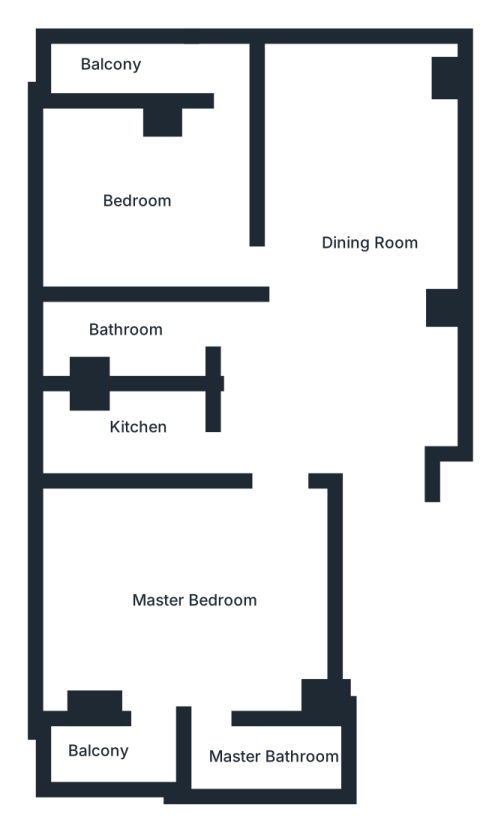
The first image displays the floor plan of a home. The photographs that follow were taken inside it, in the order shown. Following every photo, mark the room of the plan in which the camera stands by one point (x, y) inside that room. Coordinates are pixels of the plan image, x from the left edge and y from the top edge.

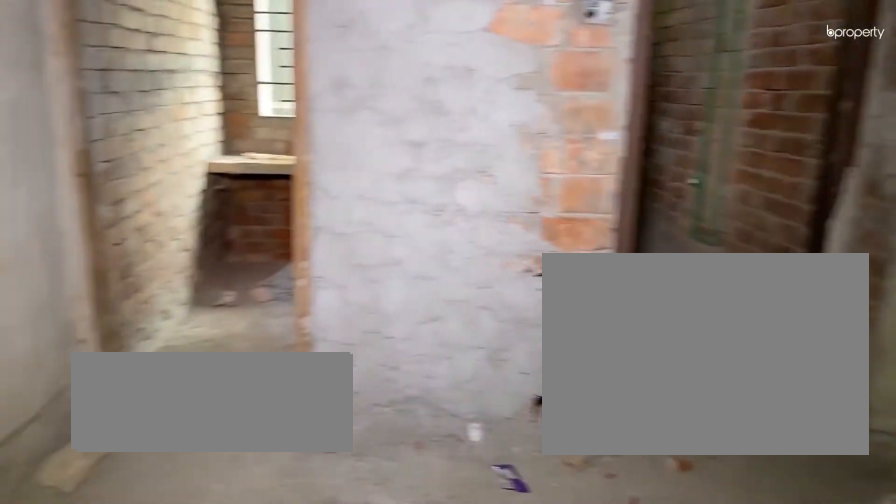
(364, 304)
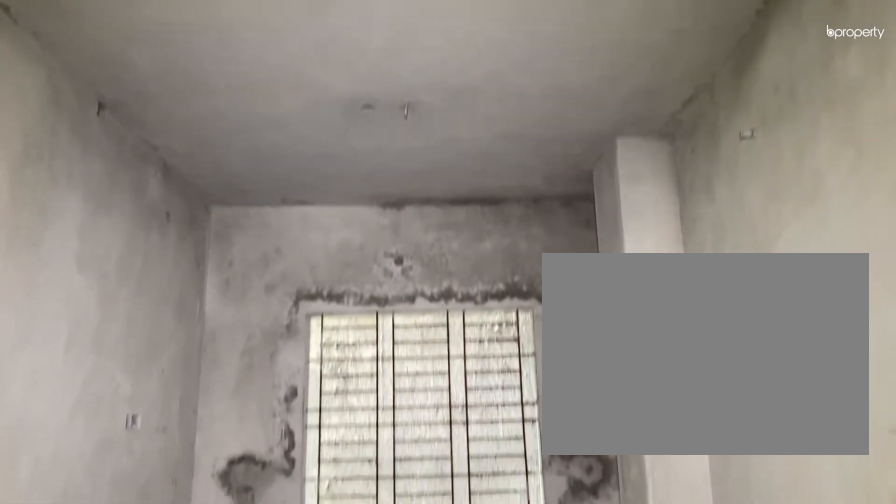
(364, 304)
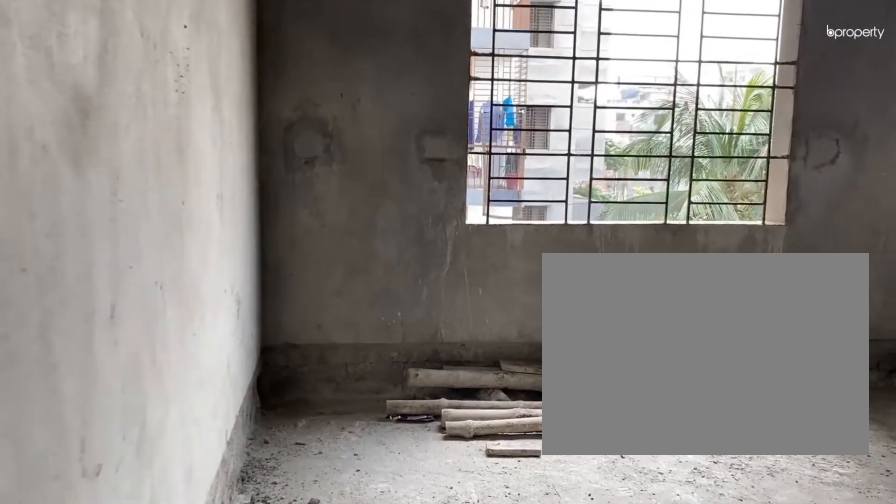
(158, 201)
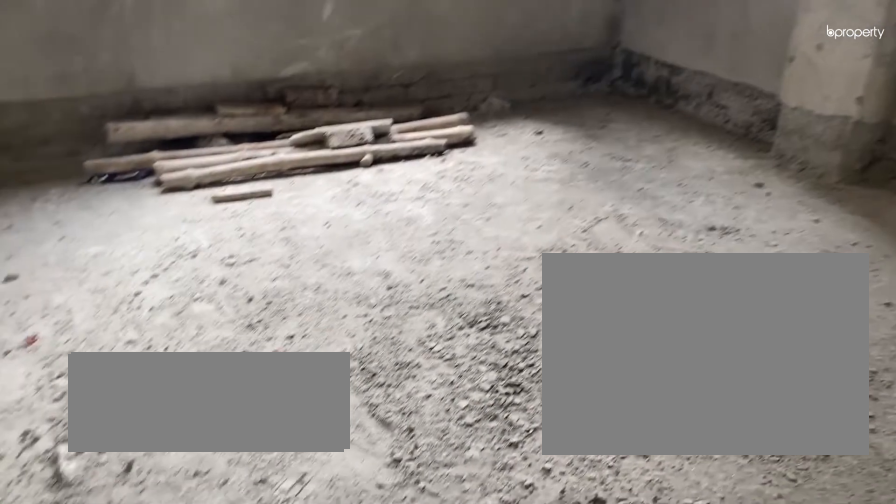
(158, 201)
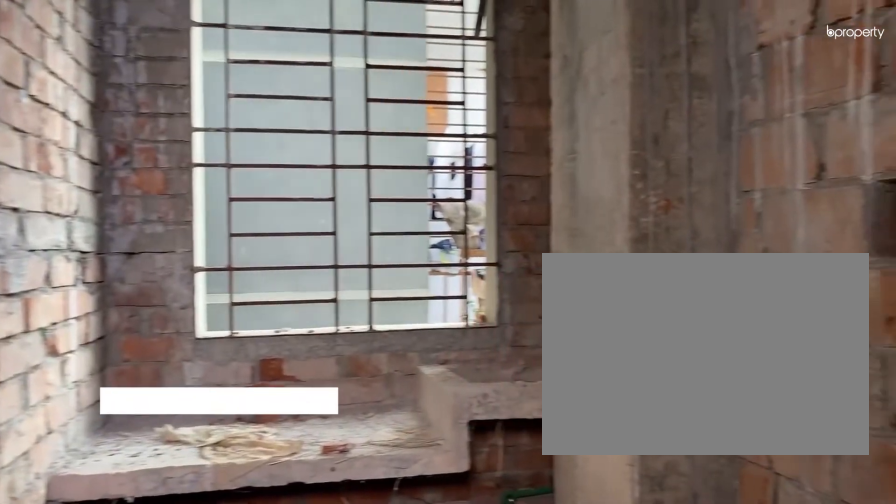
(138, 431)
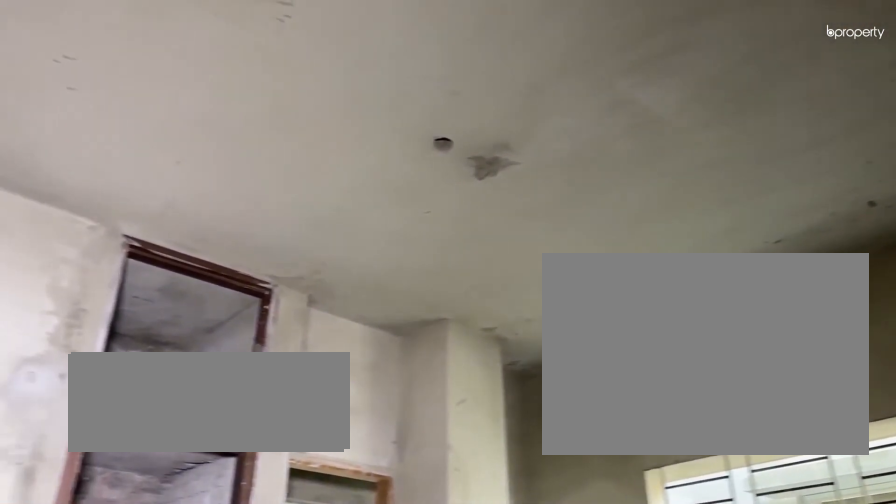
(207, 598)
